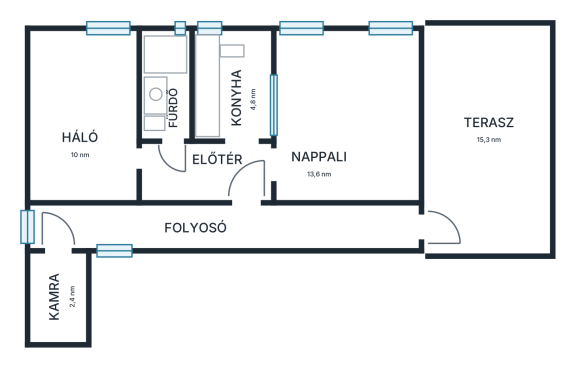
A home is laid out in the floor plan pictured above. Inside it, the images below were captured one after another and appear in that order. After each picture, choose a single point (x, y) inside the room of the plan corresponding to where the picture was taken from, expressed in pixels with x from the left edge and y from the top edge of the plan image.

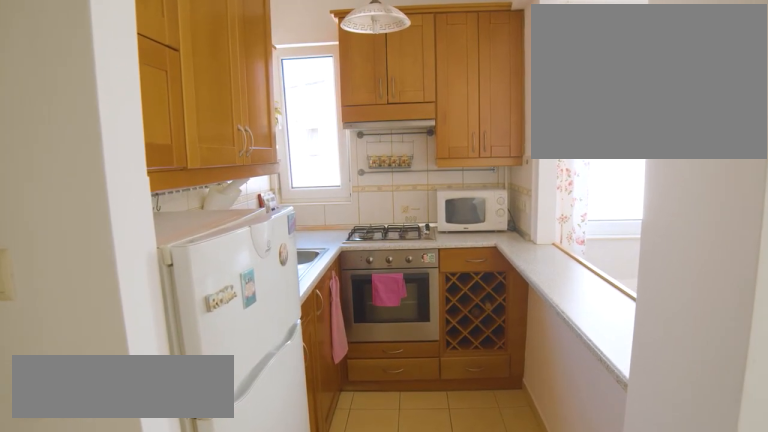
(231, 84)
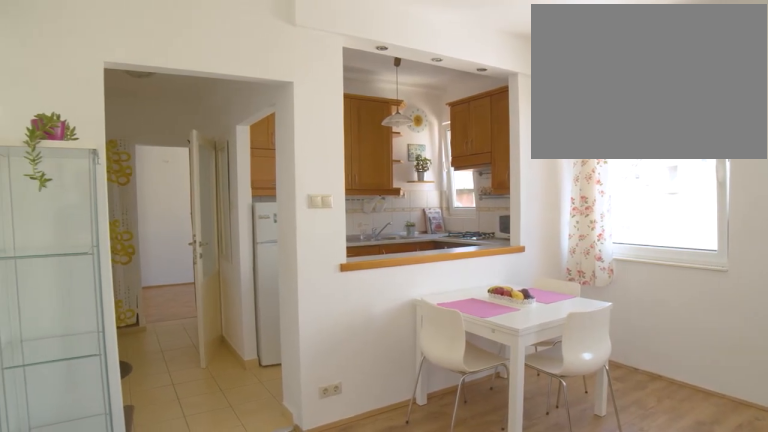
(345, 112)
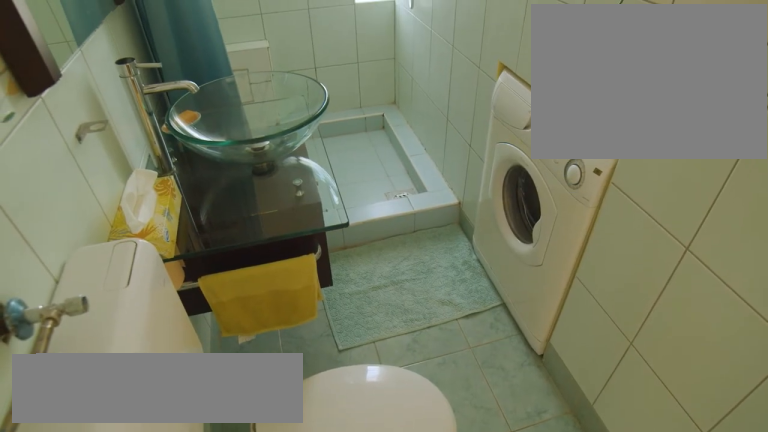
(164, 84)
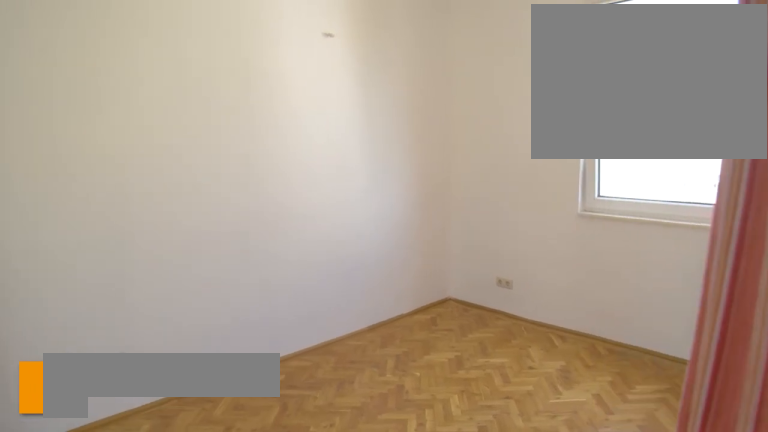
(82, 110)
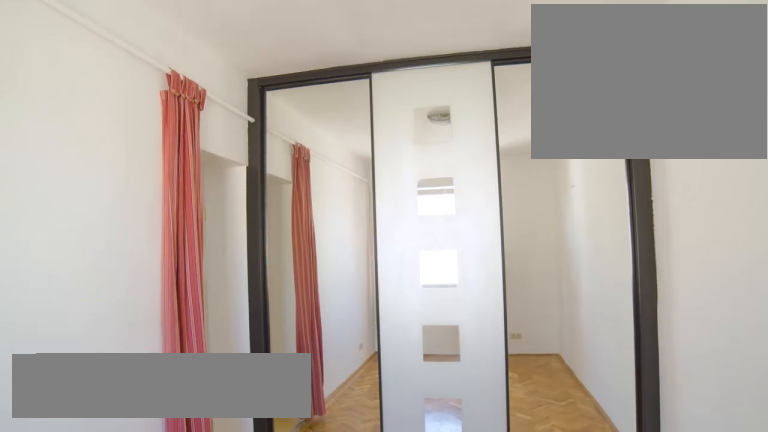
(82, 110)
